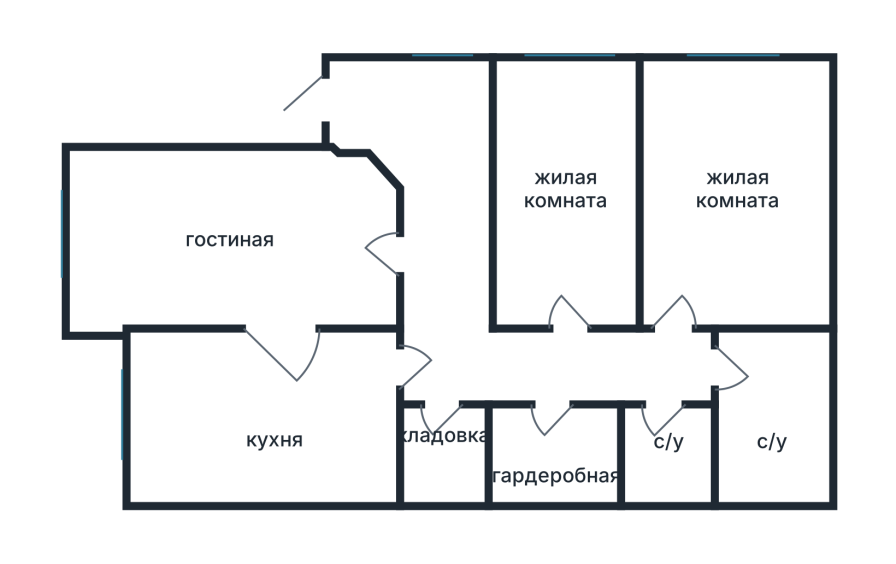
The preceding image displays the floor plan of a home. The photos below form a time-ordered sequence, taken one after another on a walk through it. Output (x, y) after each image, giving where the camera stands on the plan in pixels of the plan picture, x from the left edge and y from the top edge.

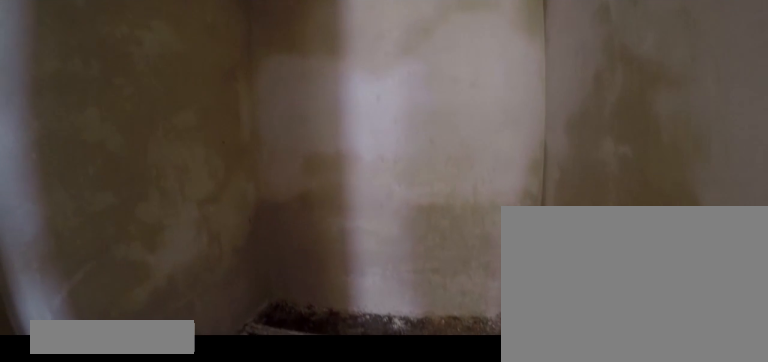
(441, 432)
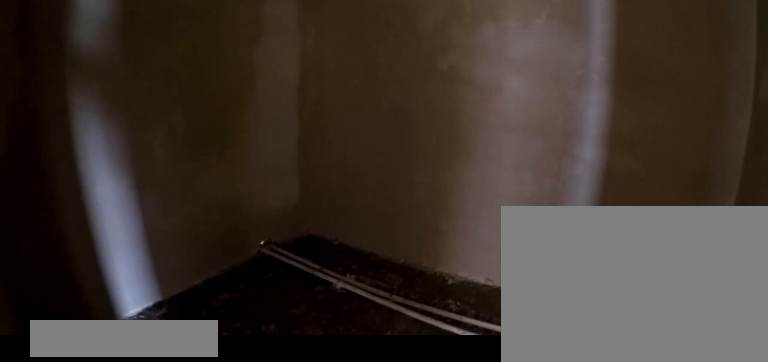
(553, 396)
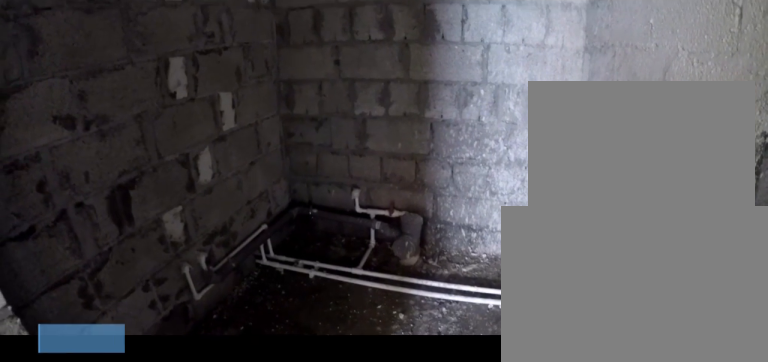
(664, 394)
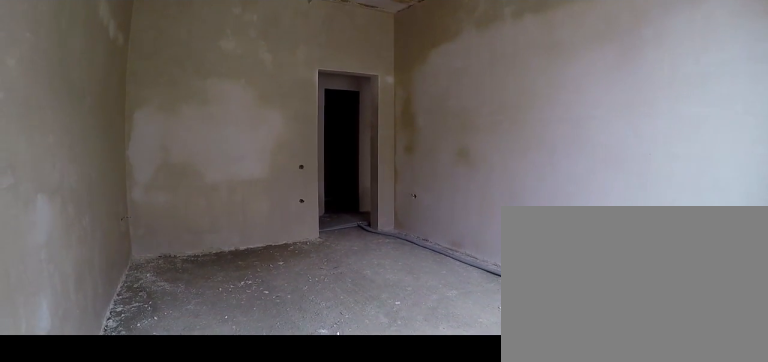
(802, 95)
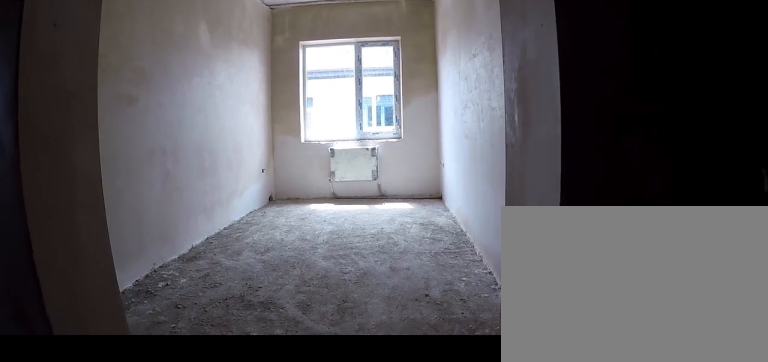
(576, 339)
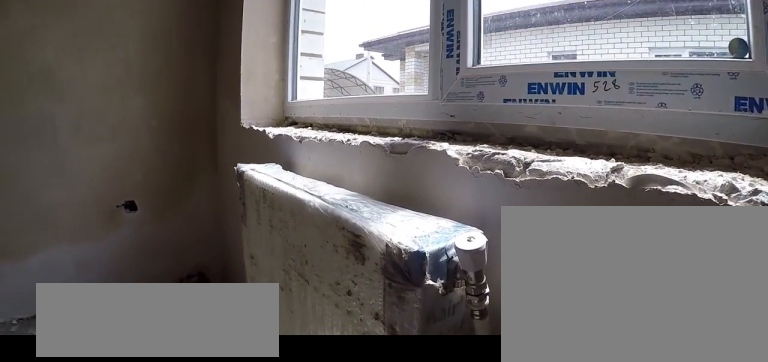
(614, 89)
